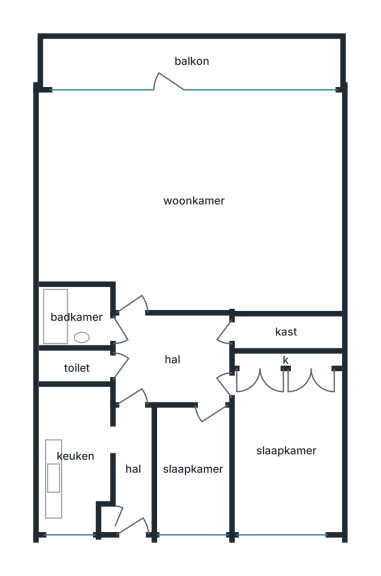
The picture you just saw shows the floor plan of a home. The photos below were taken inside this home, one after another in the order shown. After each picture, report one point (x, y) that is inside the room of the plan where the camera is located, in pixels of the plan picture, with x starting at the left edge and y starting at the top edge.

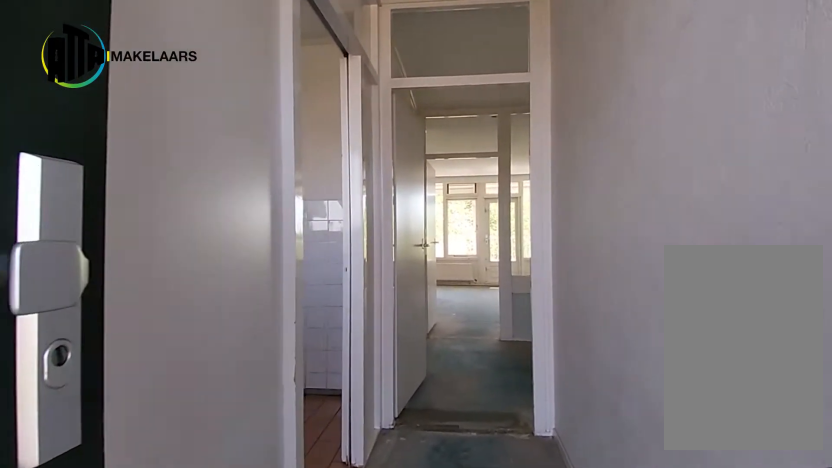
(133, 467)
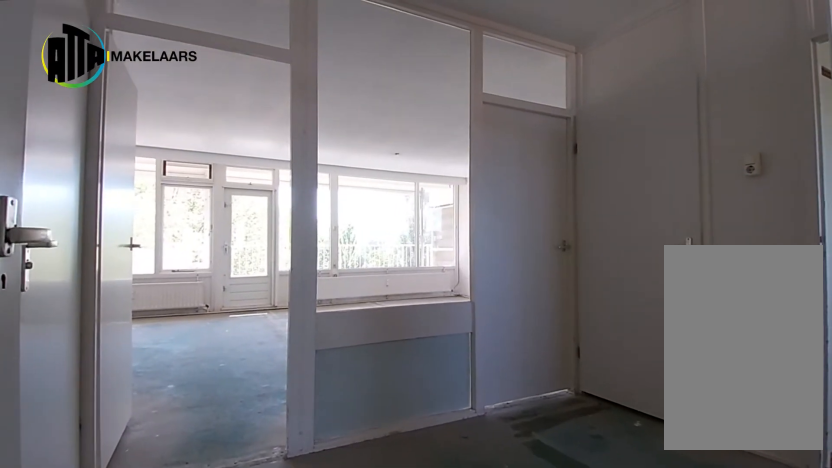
(173, 358)
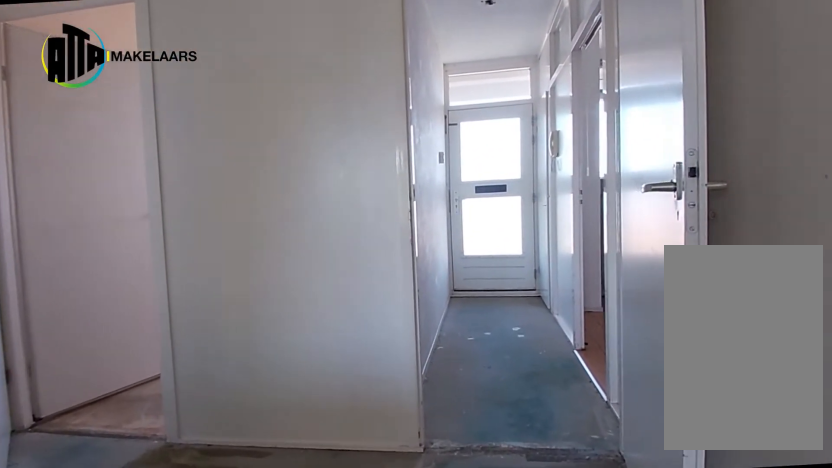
(173, 358)
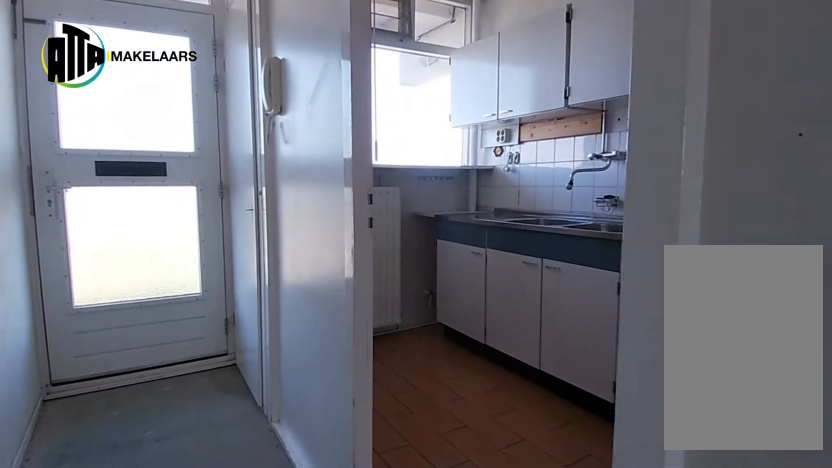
(133, 467)
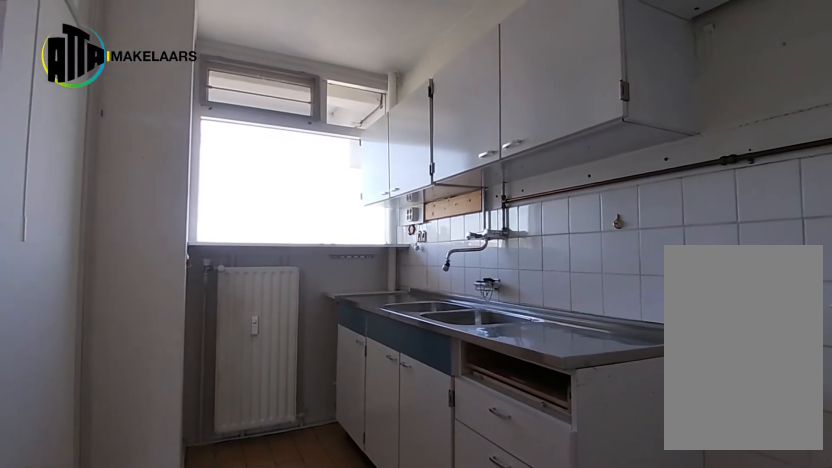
(75, 455)
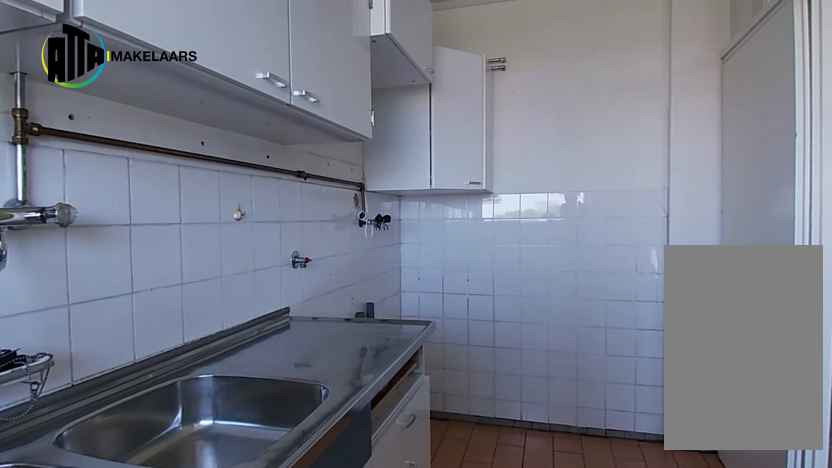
(75, 455)
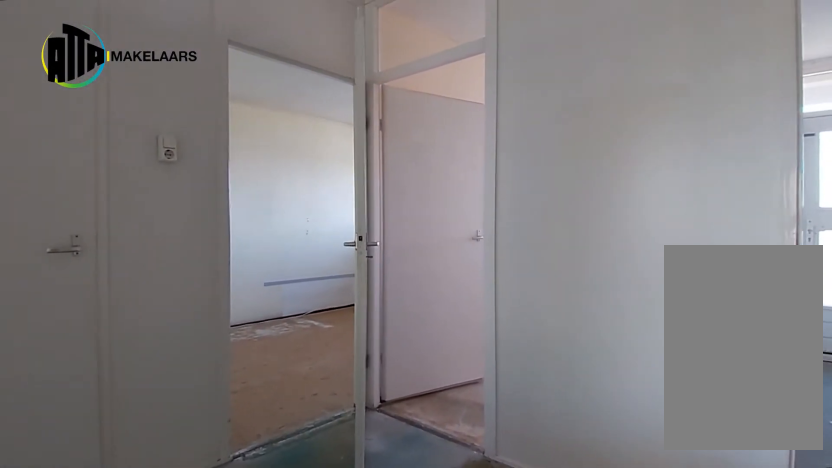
(173, 358)
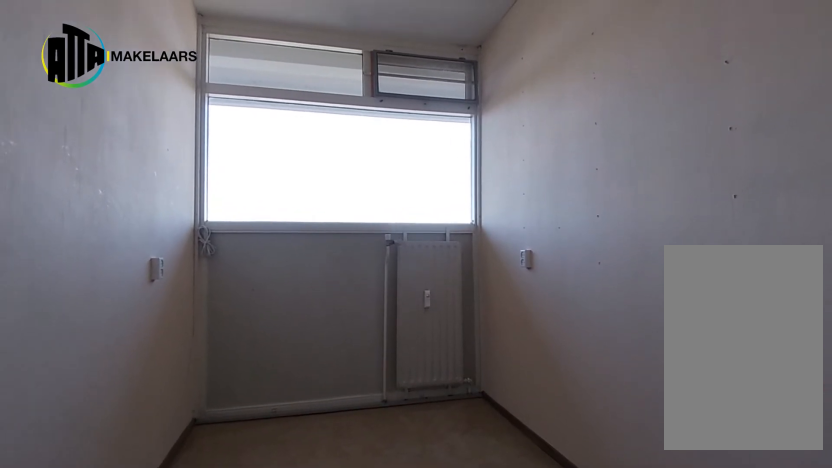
(192, 468)
